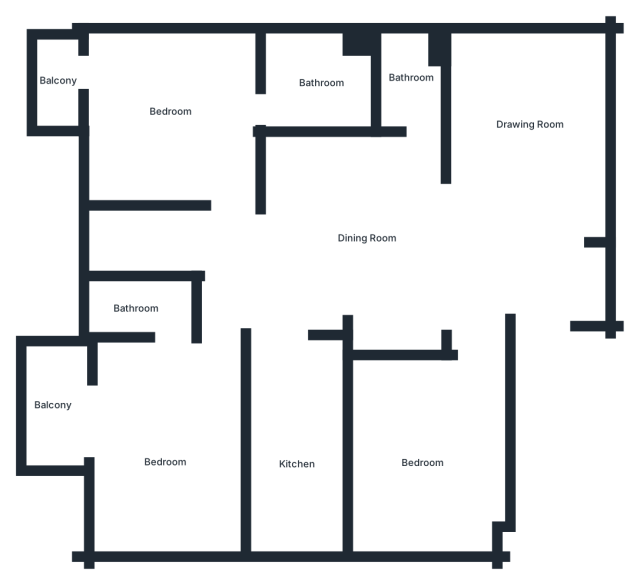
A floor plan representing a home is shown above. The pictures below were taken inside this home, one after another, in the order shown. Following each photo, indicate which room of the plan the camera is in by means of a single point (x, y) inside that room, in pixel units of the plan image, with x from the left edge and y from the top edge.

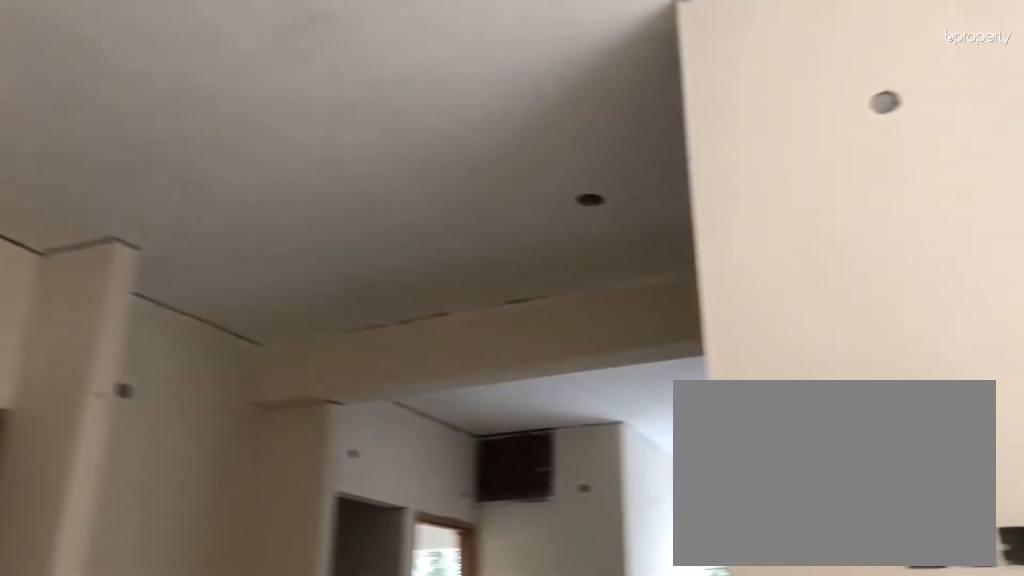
(525, 221)
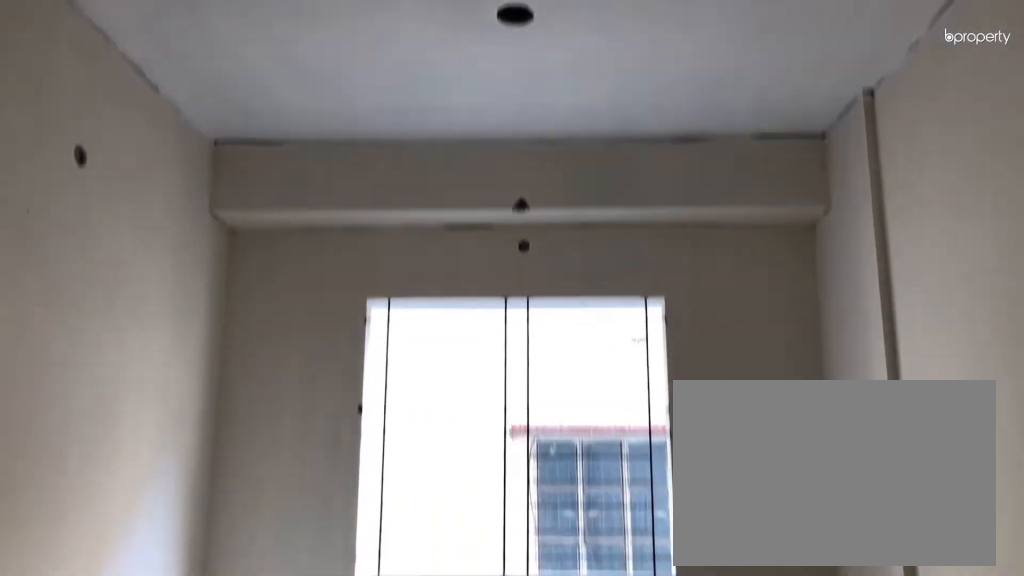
(523, 135)
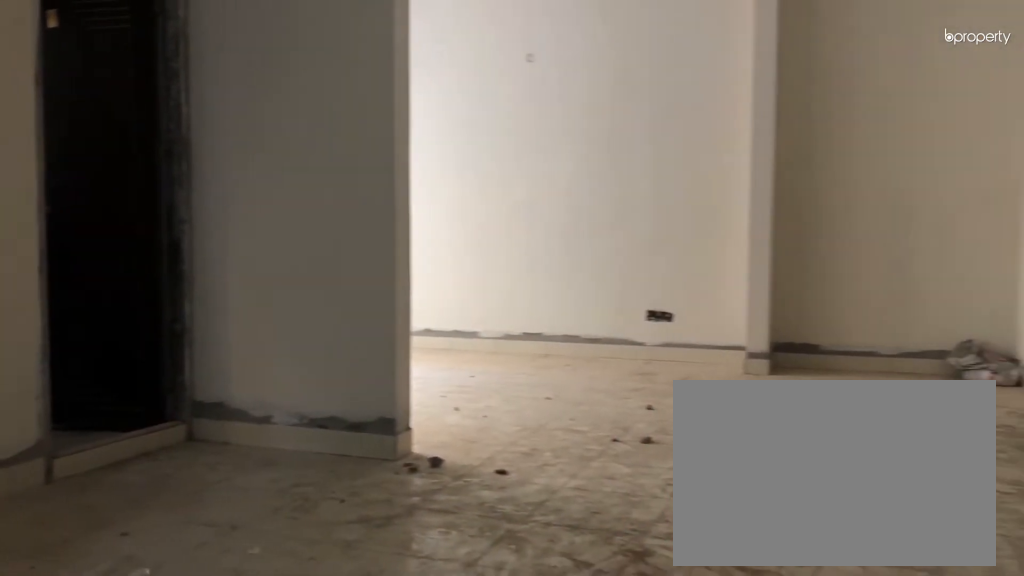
(348, 232)
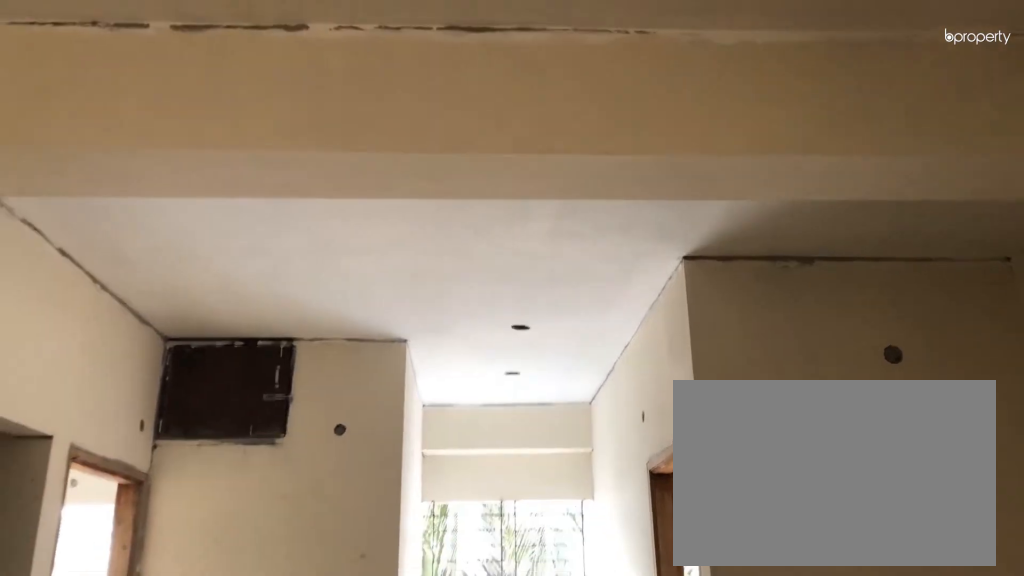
(348, 232)
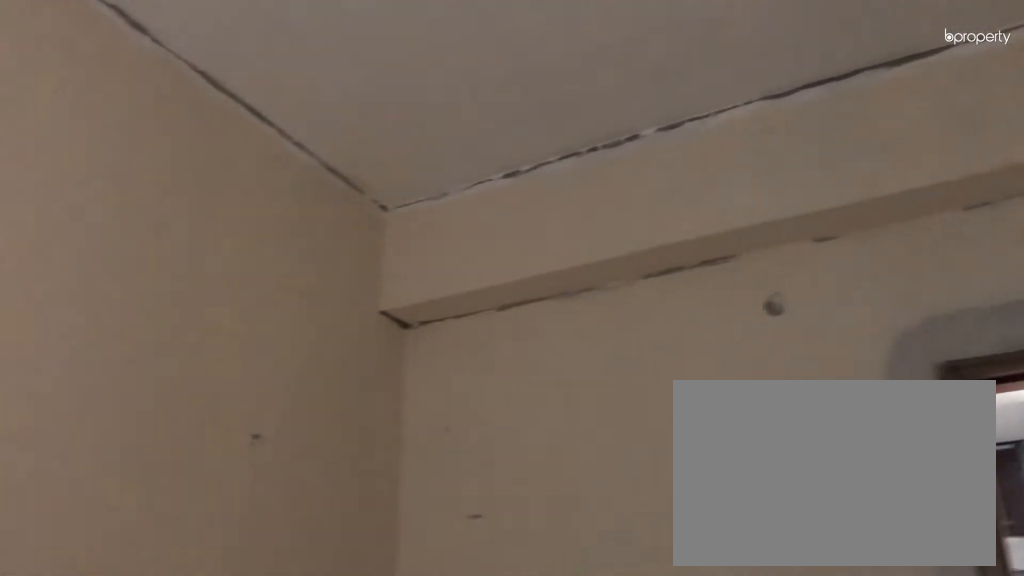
(428, 459)
